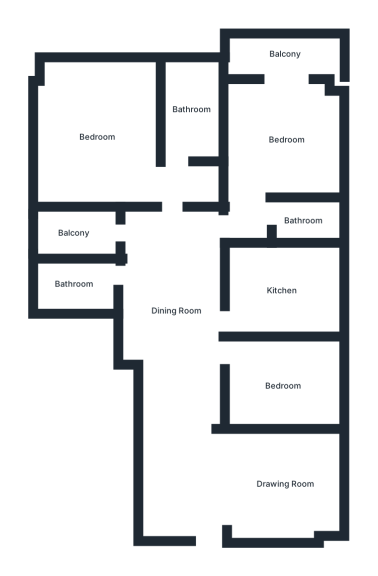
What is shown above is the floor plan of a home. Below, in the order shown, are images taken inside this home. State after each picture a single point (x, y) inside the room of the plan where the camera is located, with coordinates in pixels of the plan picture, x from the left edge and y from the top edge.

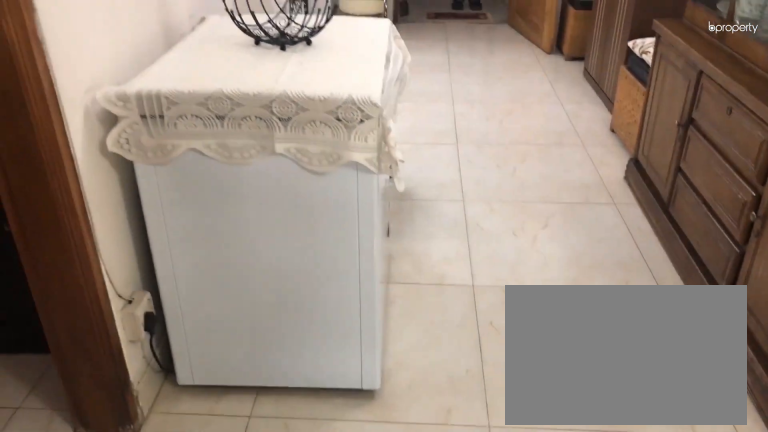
(178, 313)
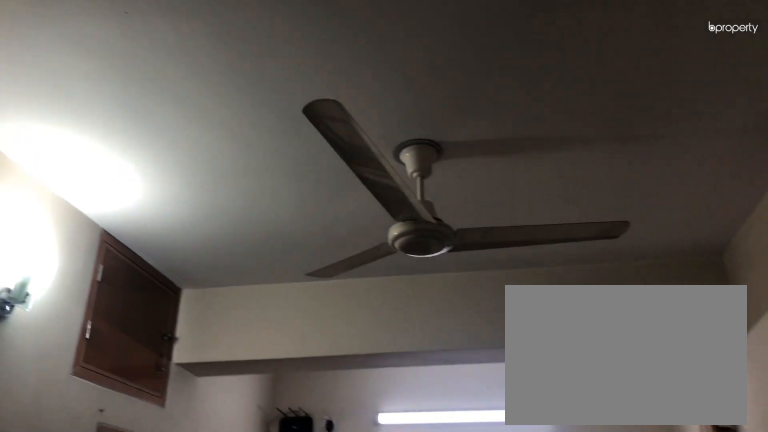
(178, 313)
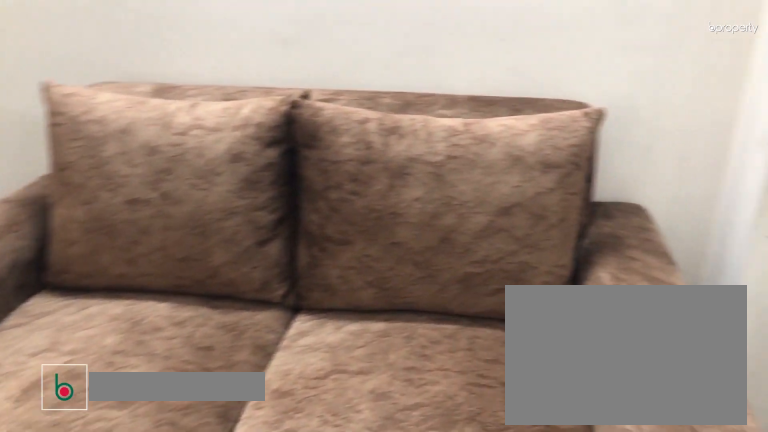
(284, 483)
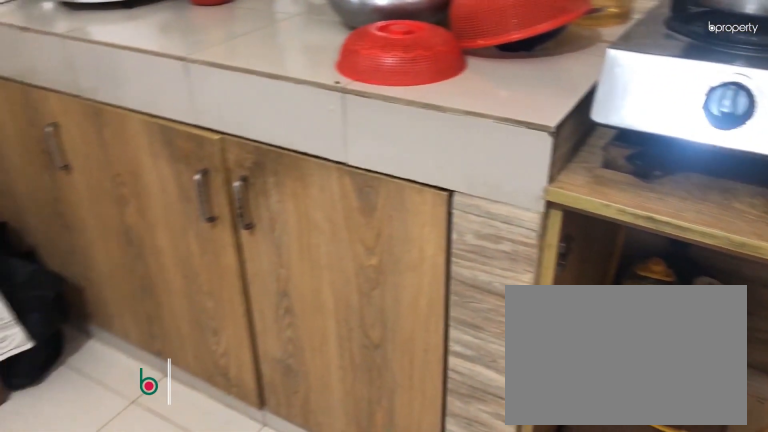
(280, 289)
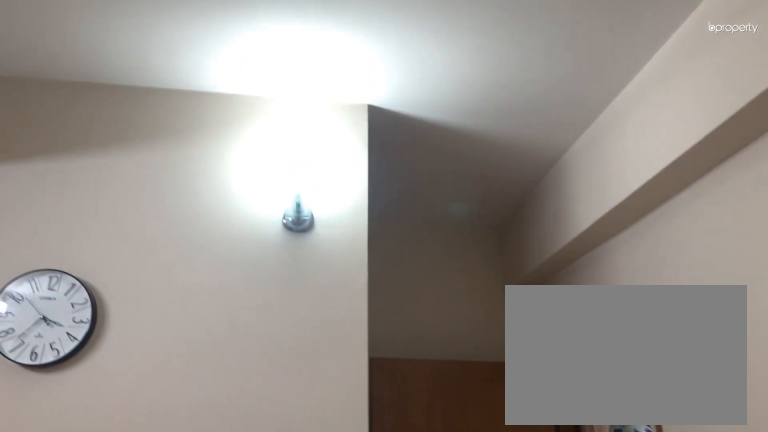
(284, 142)
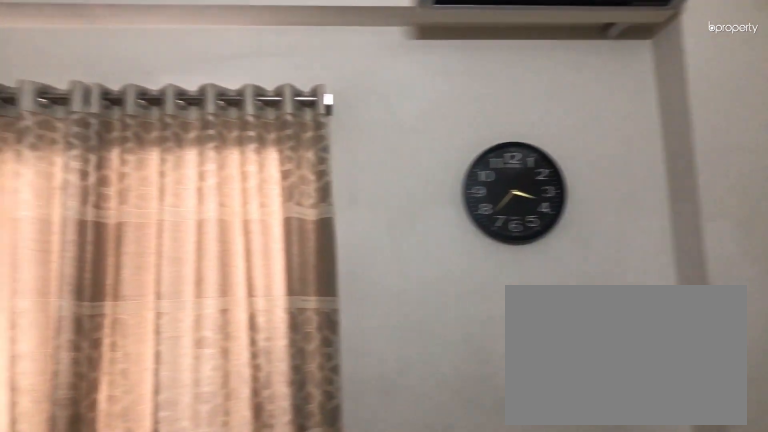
(94, 138)
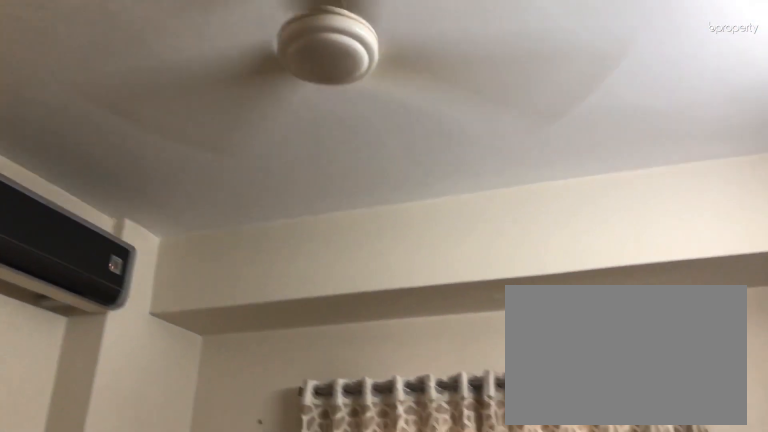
(94, 138)
